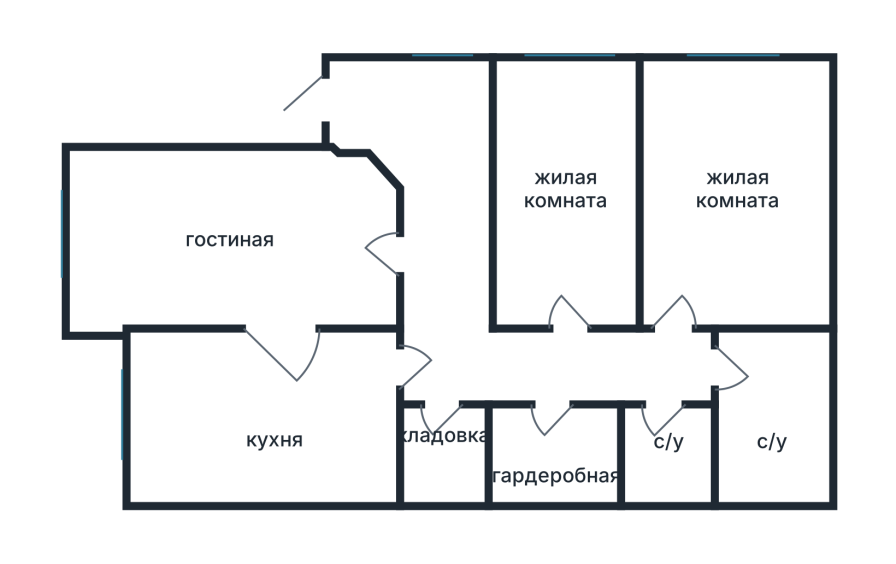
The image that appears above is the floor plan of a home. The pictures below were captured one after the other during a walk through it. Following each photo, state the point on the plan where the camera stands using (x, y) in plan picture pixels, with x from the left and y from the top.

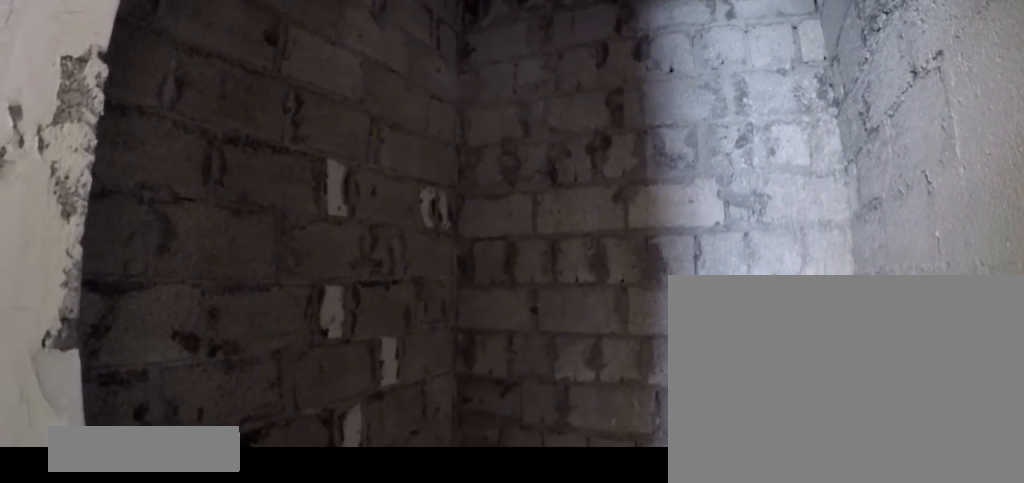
(665, 394)
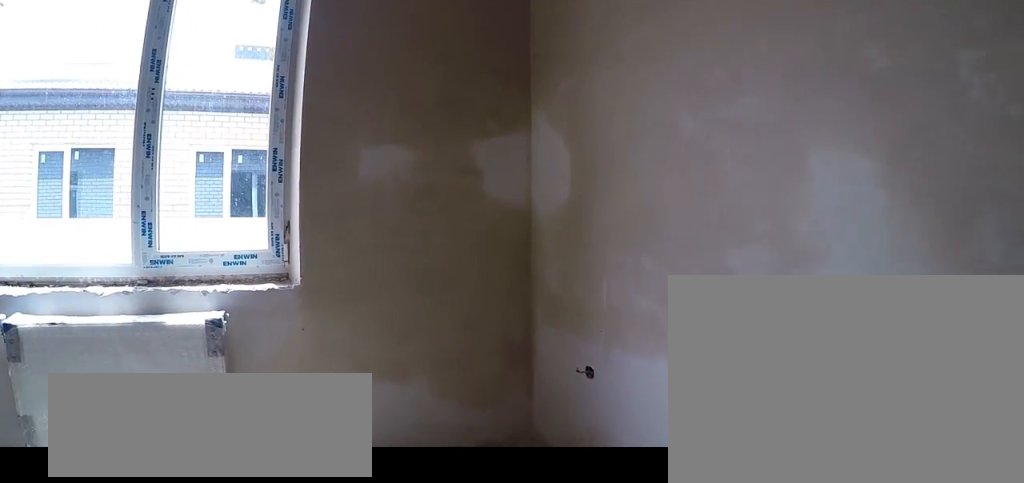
(736, 192)
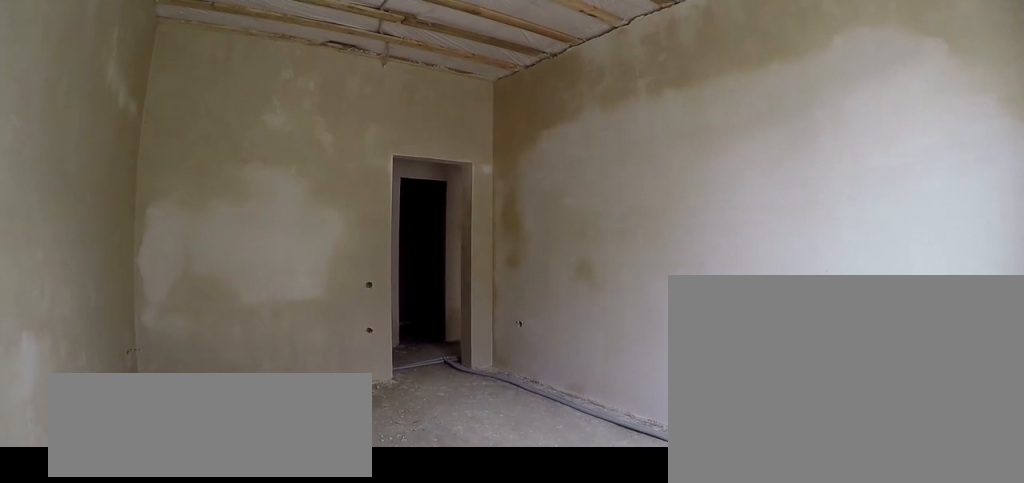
(802, 95)
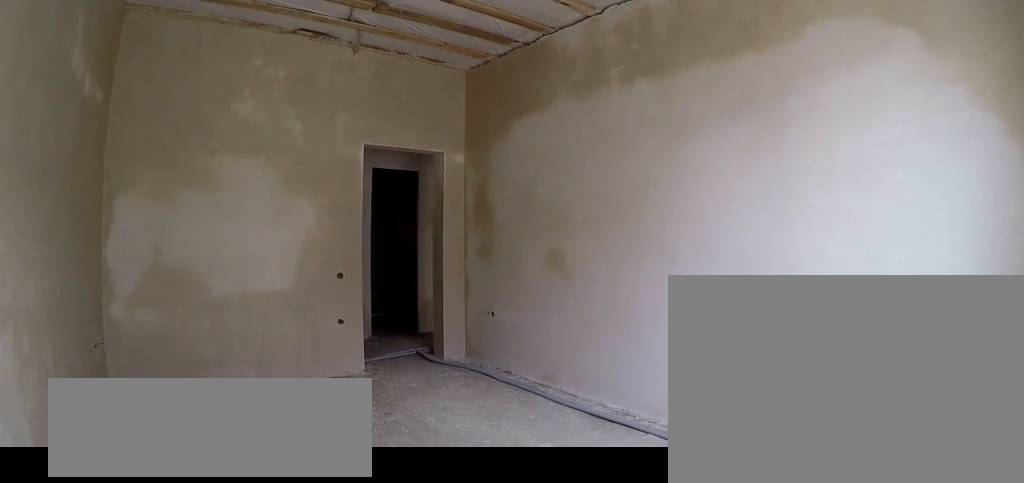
(802, 95)
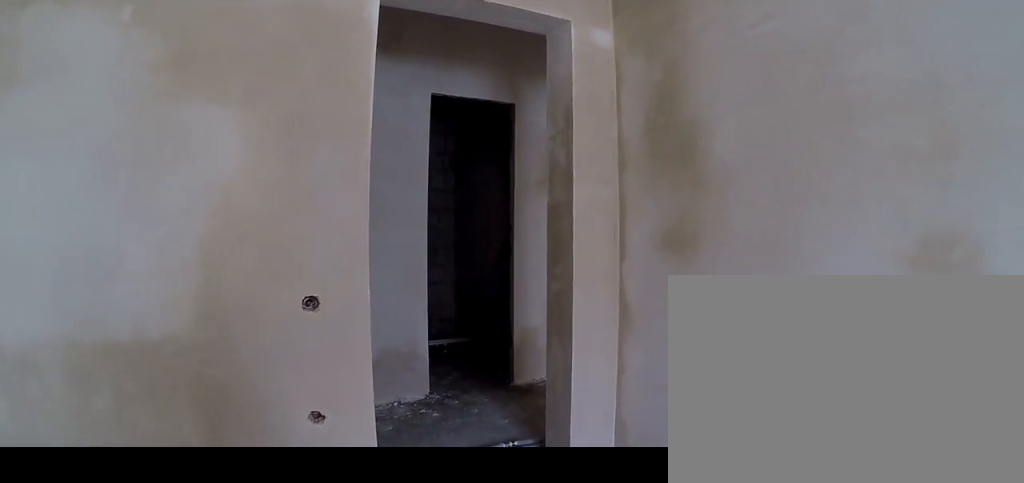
(715, 249)
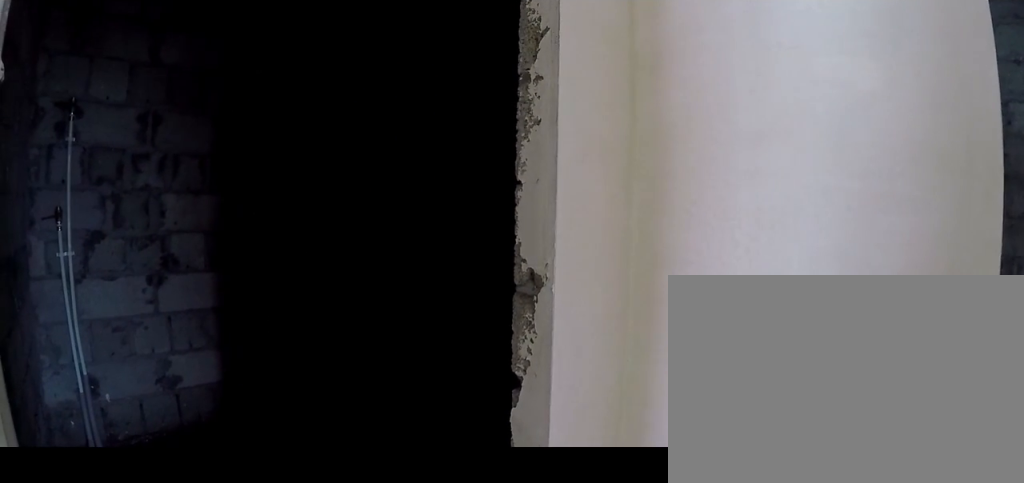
(671, 334)
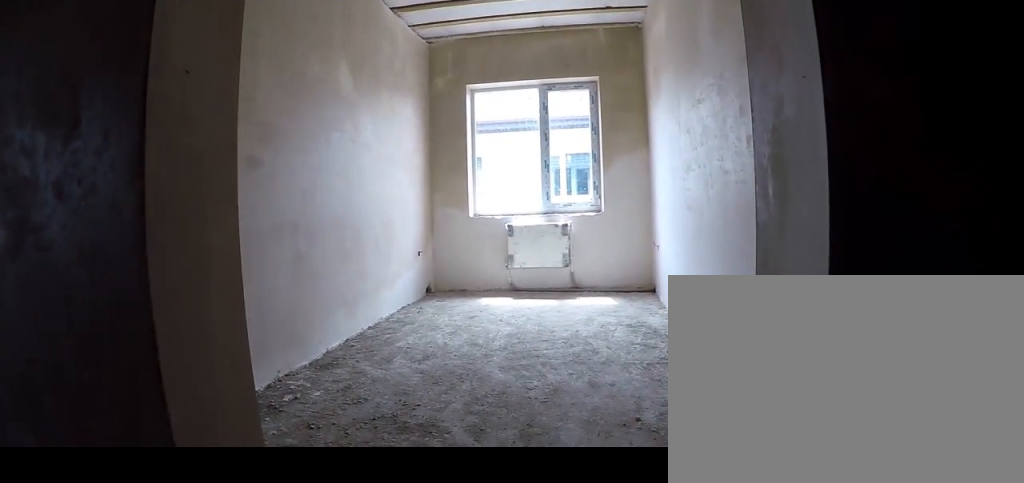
(600, 353)
